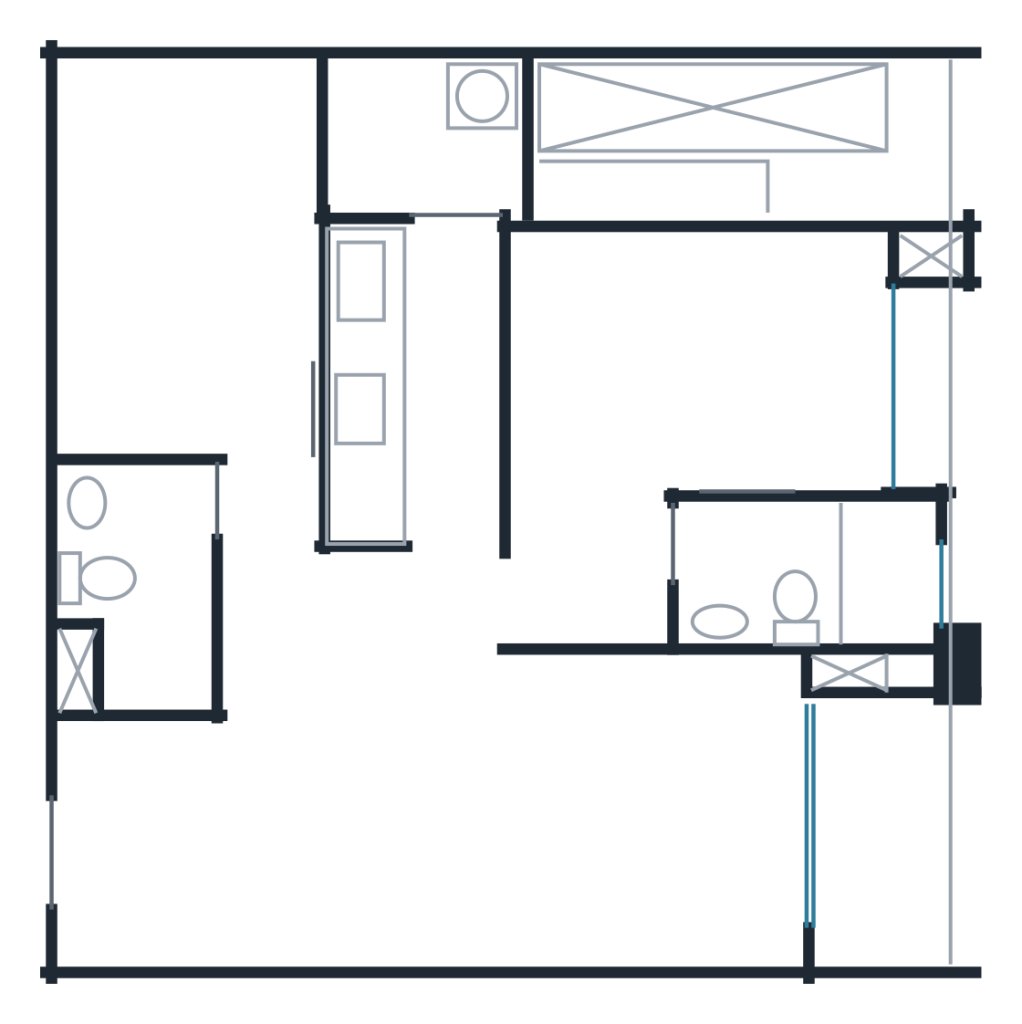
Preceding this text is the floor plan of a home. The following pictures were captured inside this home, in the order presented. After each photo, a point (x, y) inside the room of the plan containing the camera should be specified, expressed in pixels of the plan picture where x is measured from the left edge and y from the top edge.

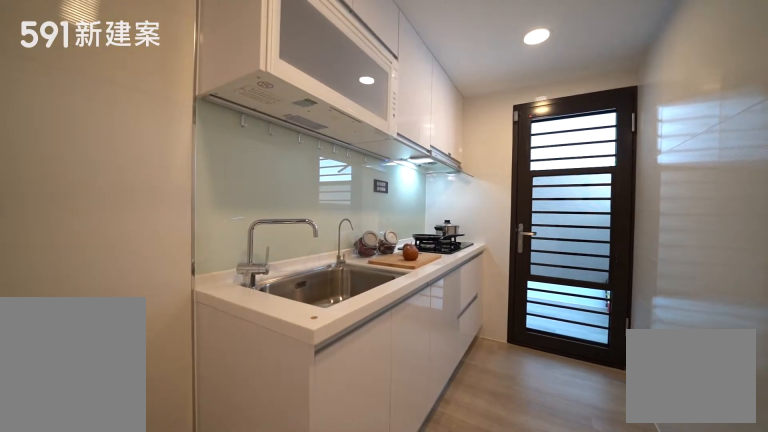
(412, 385)
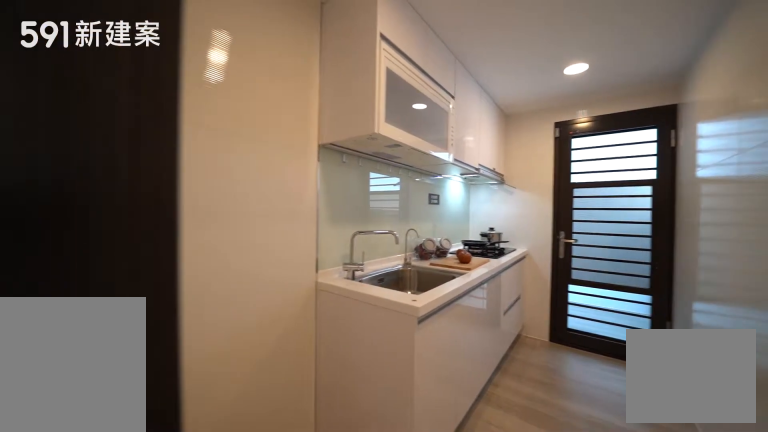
(412, 385)
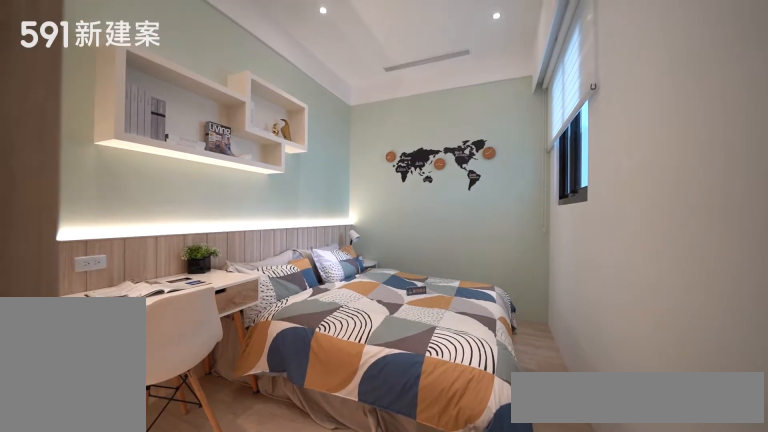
(186, 255)
